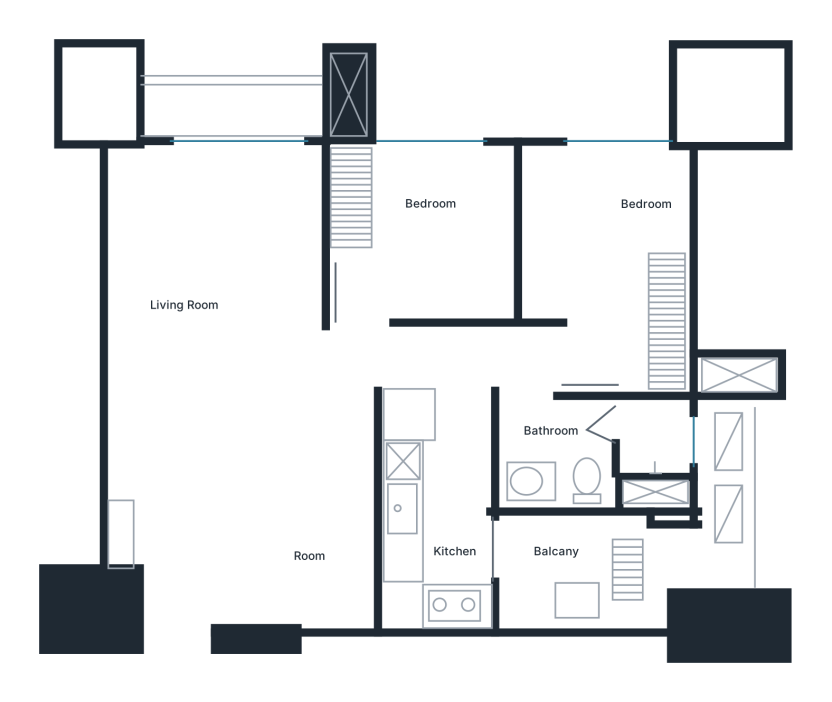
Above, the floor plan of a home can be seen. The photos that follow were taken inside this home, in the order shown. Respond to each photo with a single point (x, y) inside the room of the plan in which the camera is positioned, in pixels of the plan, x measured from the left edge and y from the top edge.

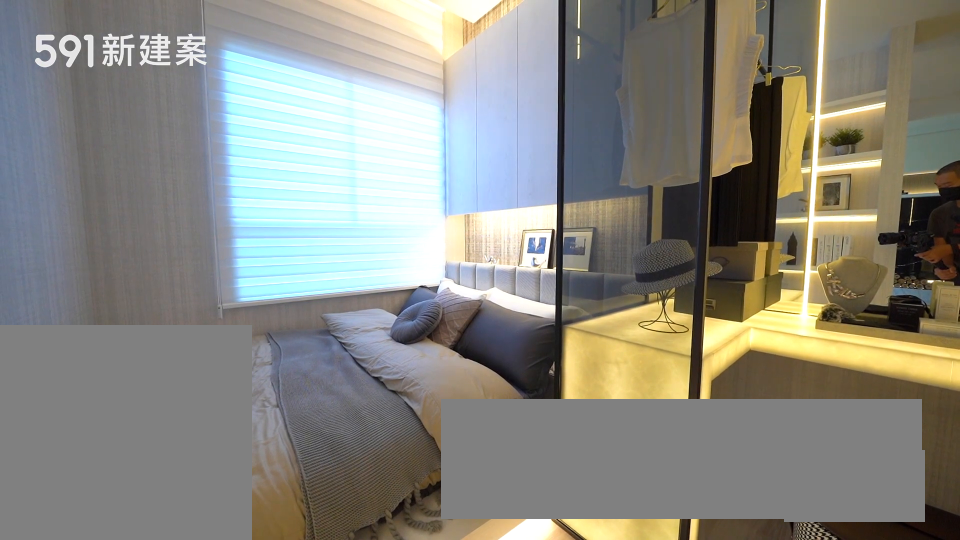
(612, 266)
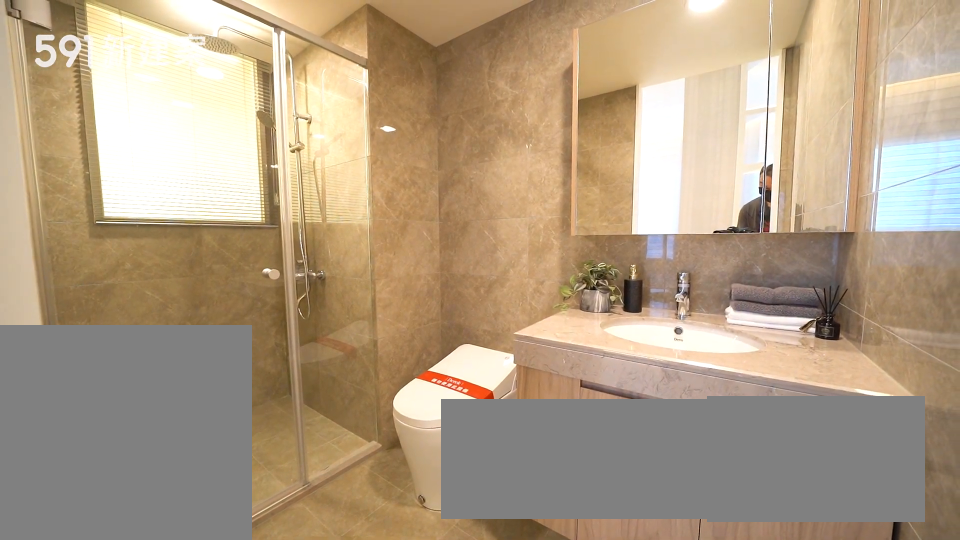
(600, 453)
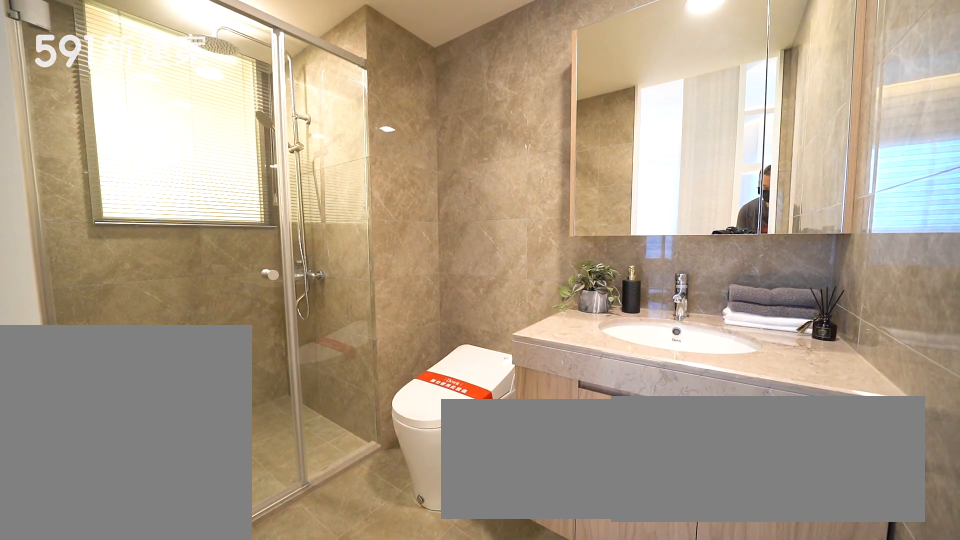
(600, 453)
